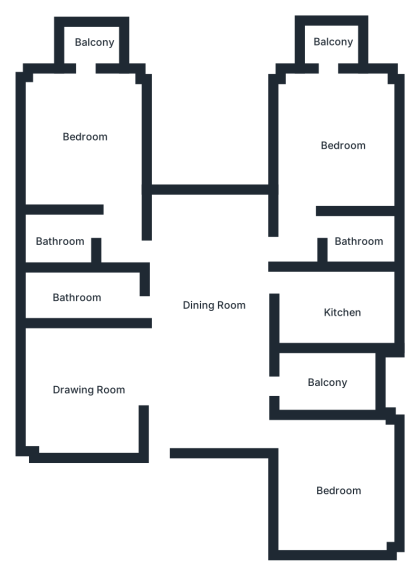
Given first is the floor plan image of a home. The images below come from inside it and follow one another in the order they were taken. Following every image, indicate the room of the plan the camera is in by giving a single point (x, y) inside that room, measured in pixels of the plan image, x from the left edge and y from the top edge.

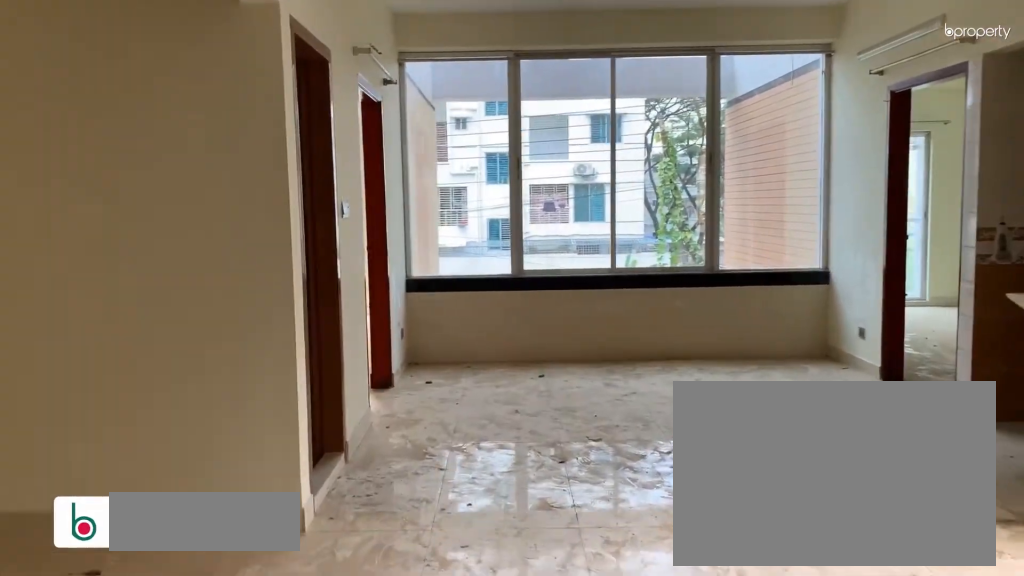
(209, 313)
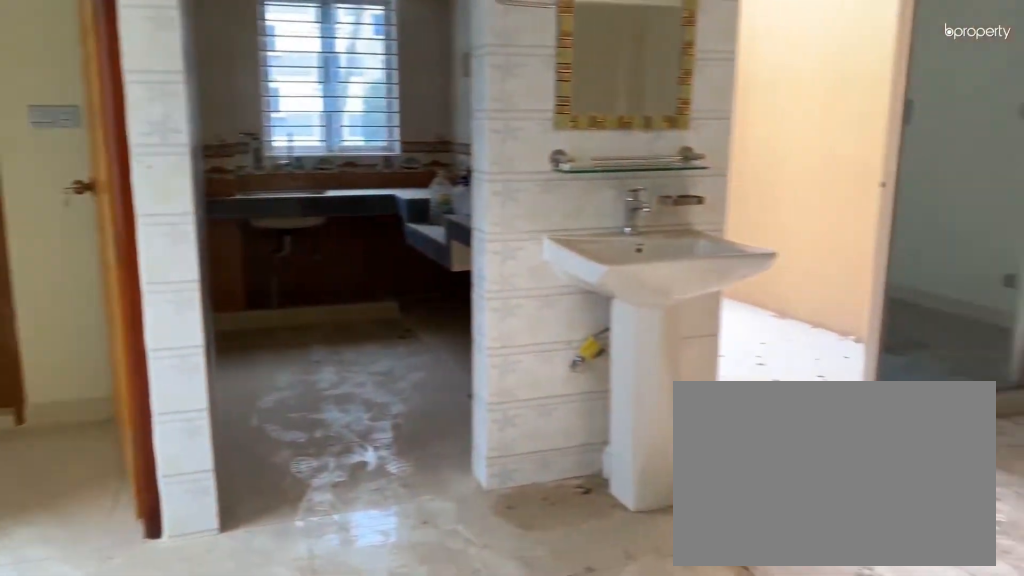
(209, 313)
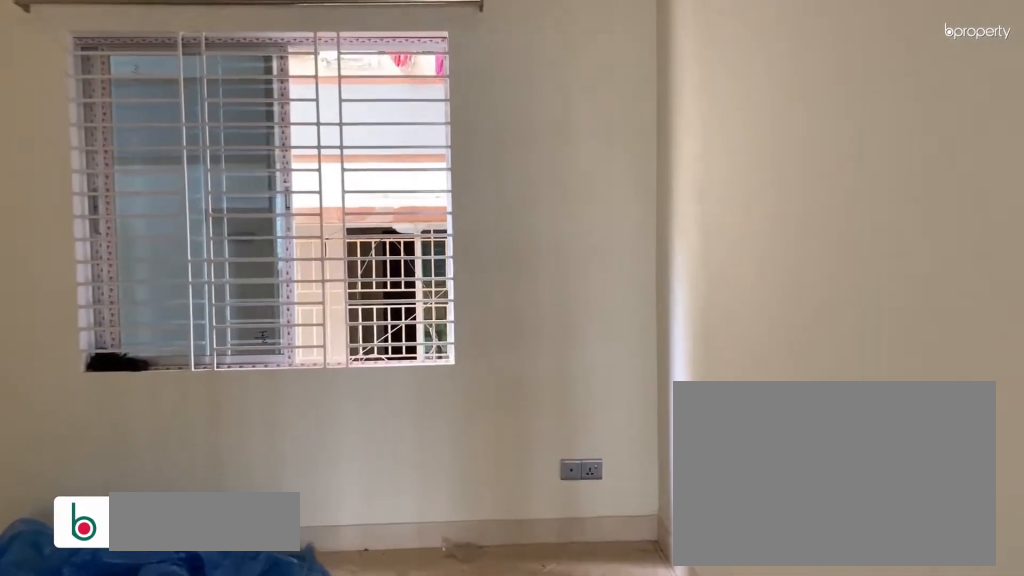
(87, 391)
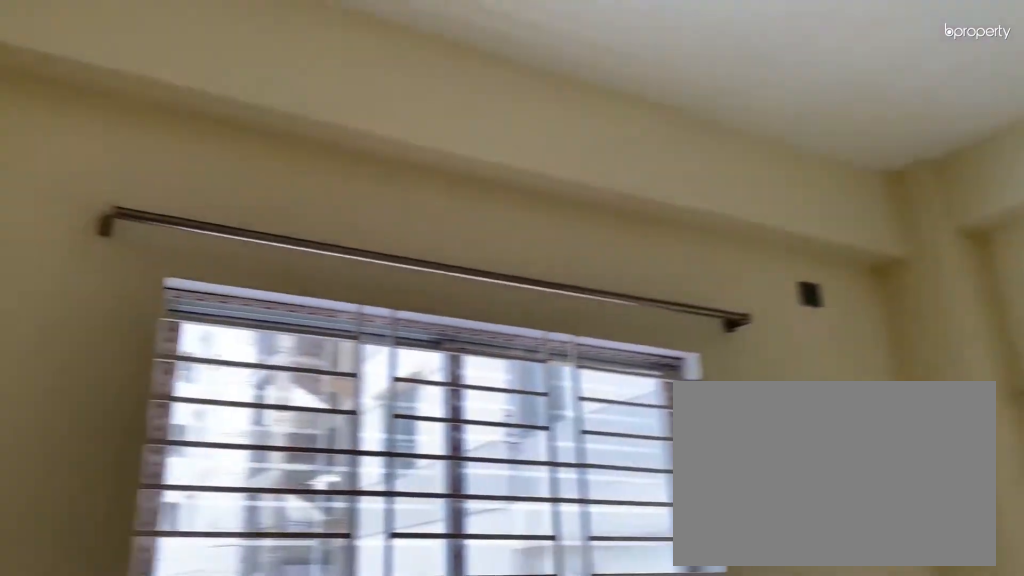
(331, 487)
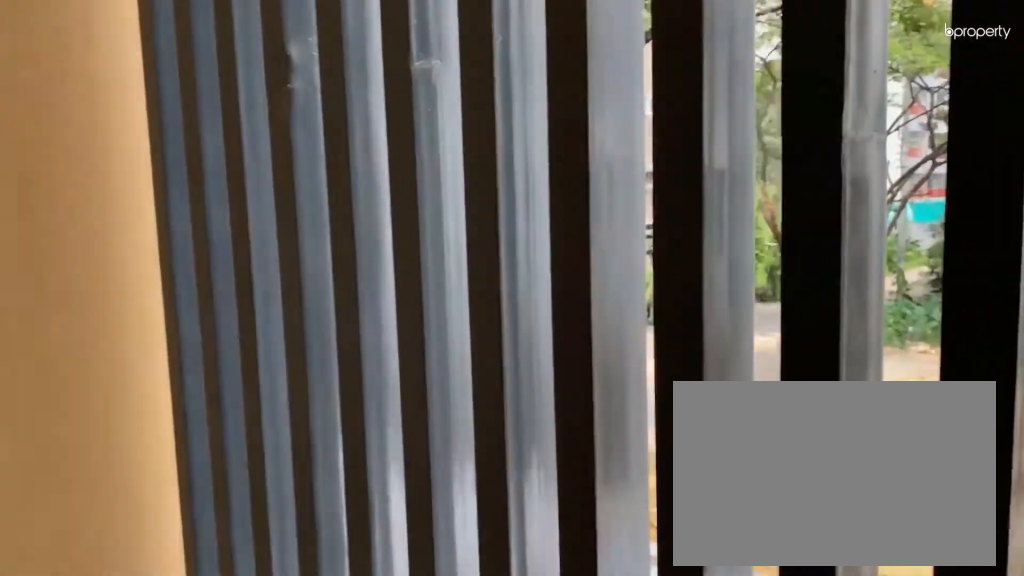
(330, 381)
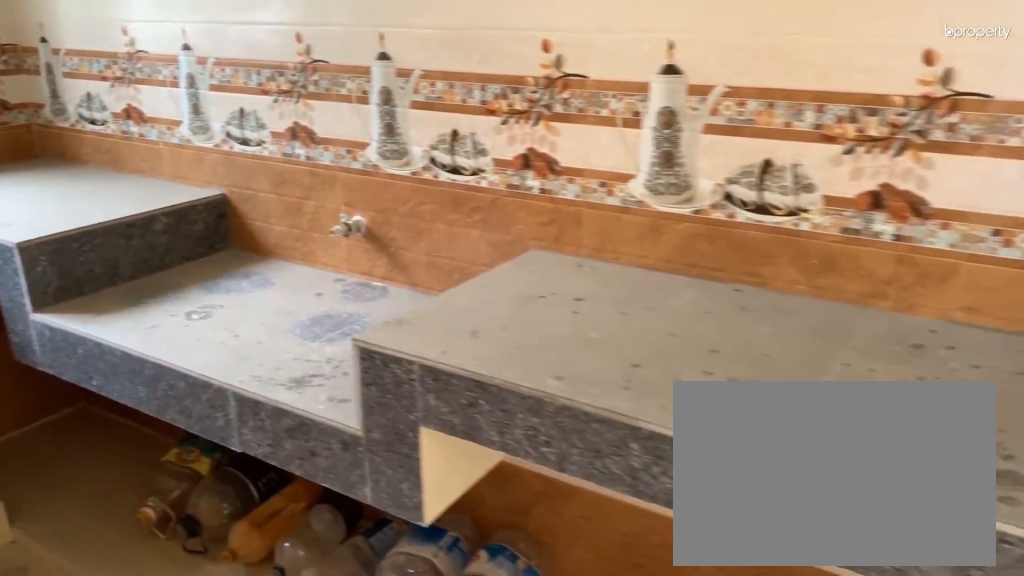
(327, 303)
